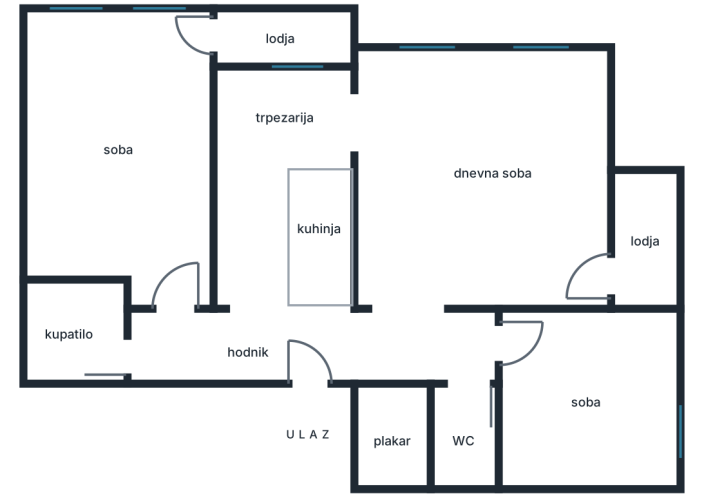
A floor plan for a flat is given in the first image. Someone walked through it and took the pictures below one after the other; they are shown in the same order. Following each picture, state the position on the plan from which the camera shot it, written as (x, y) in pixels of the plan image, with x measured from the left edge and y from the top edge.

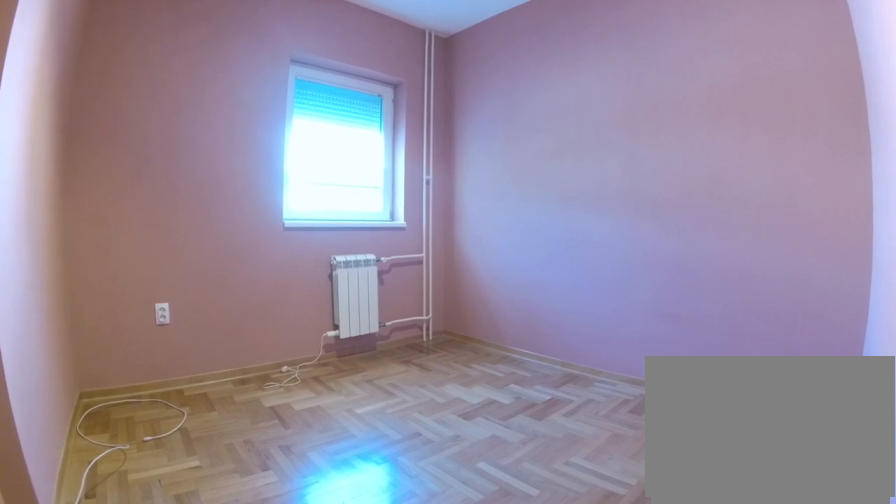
(514, 350)
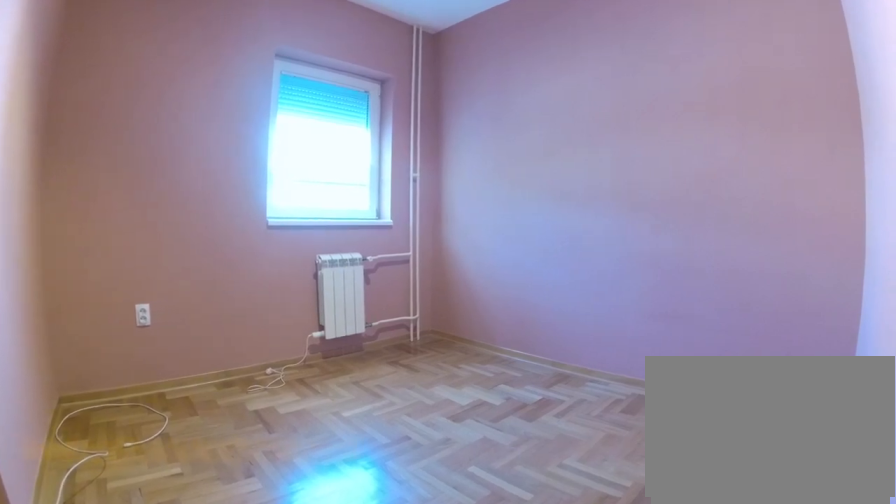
(520, 361)
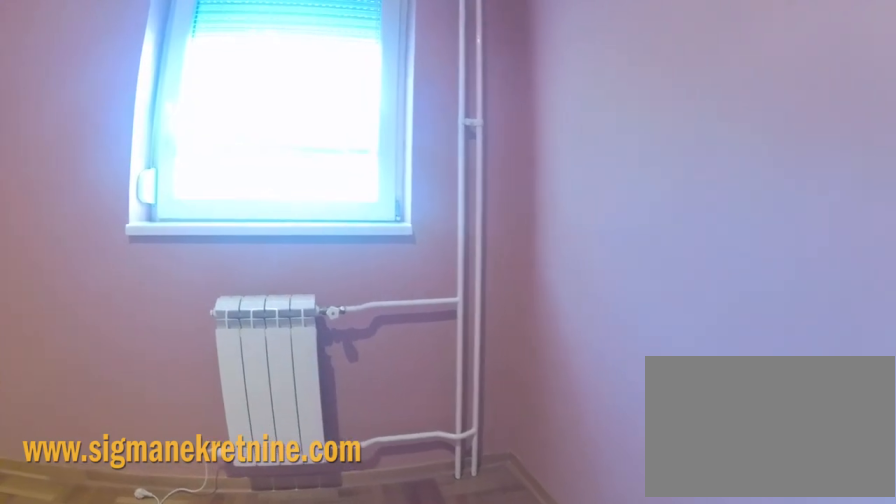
(581, 446)
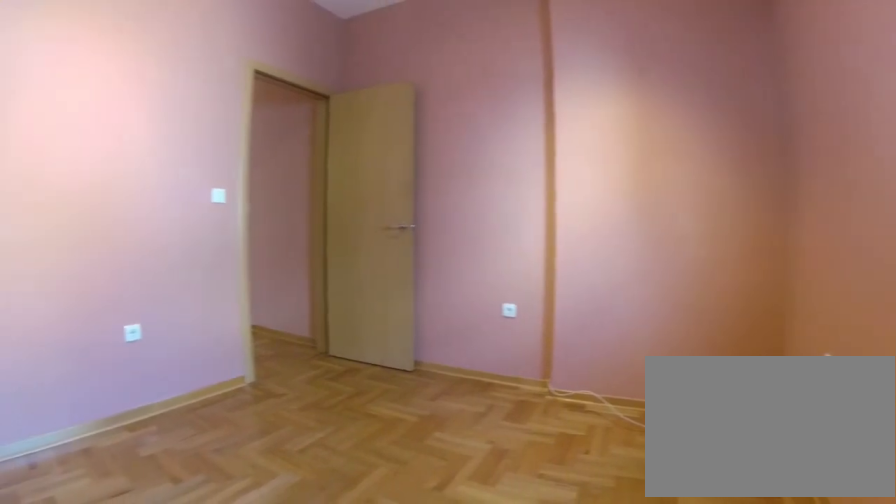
(646, 465)
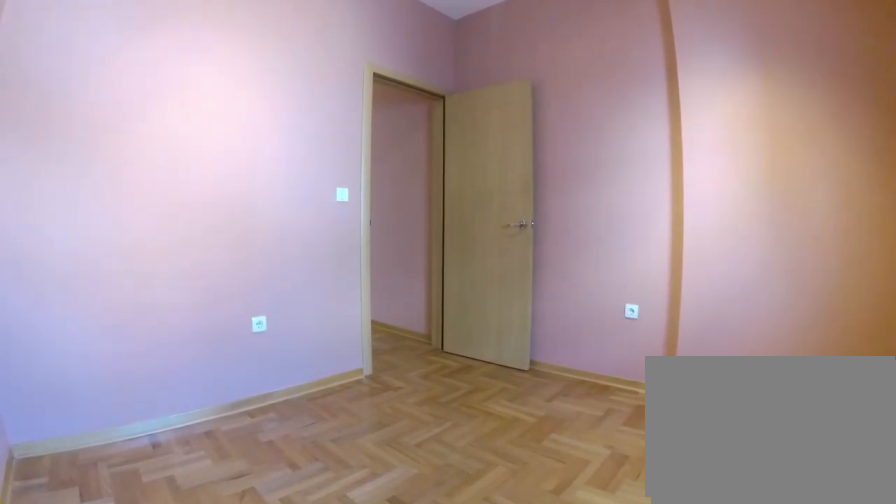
(653, 457)
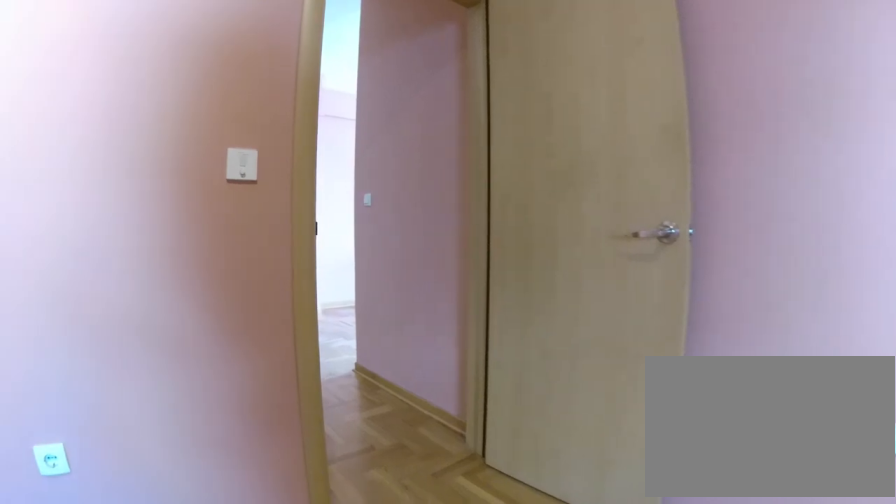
(555, 383)
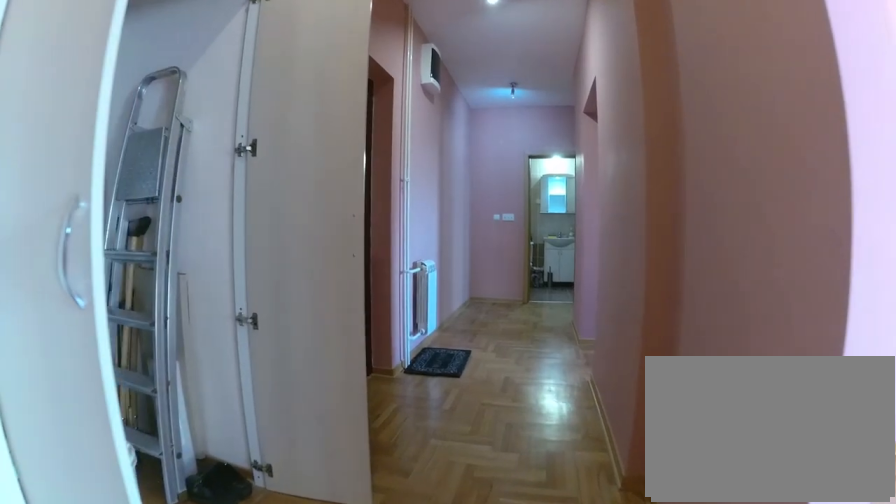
(428, 344)
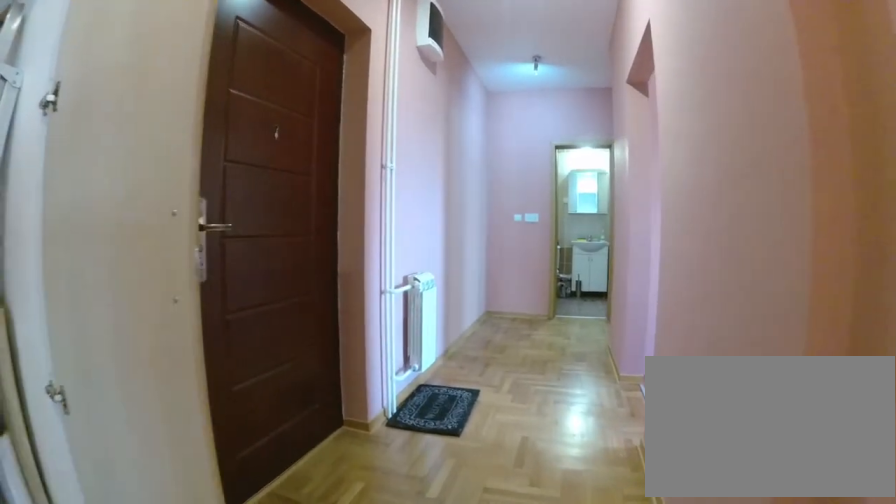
(400, 345)
